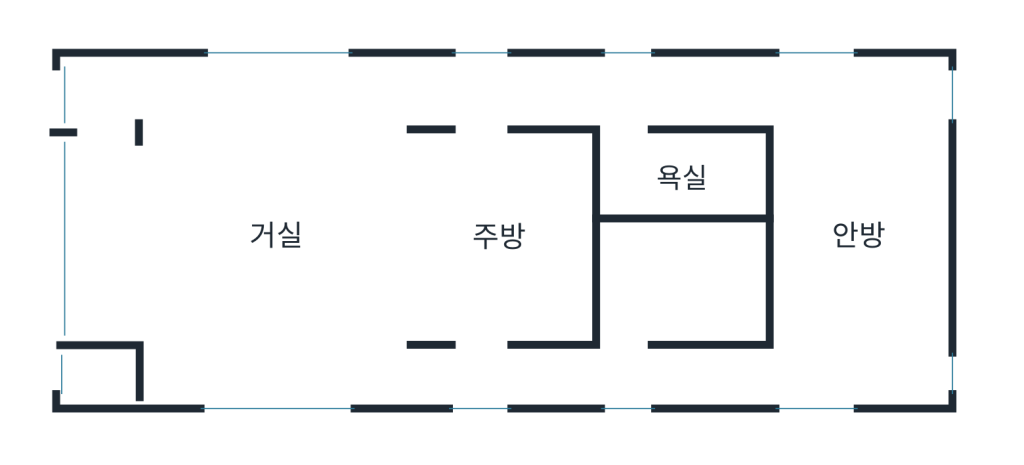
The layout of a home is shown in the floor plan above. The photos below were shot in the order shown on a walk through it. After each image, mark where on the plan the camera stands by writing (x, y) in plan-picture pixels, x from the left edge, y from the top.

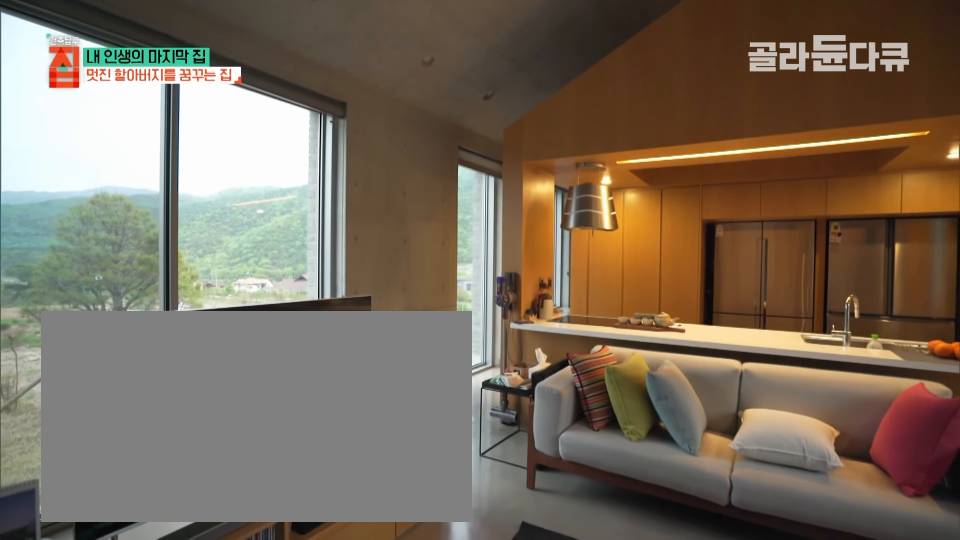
(312, 155)
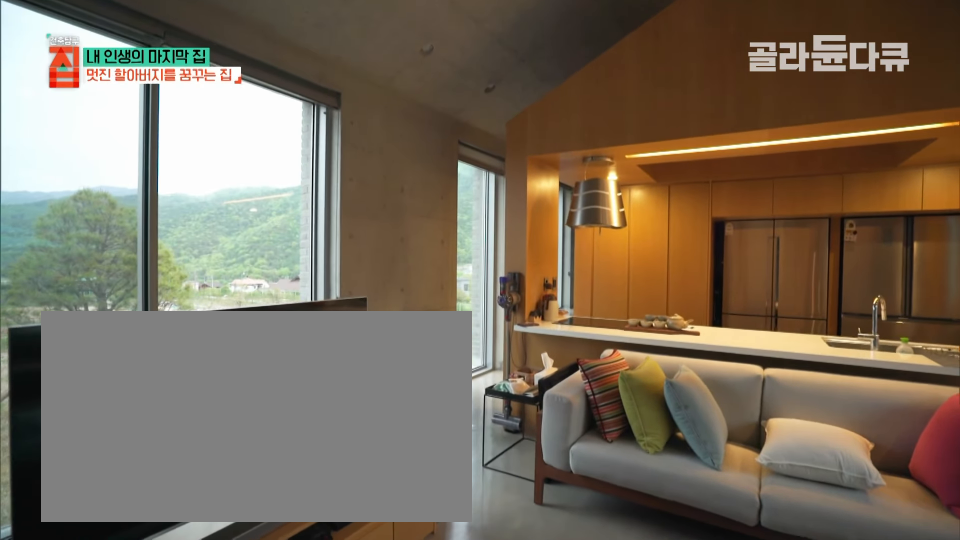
(319, 149)
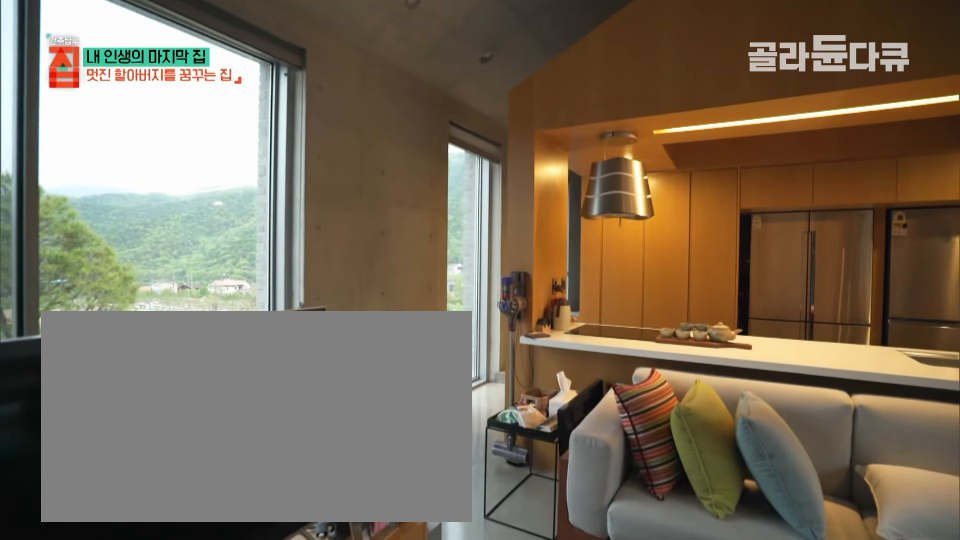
(356, 117)
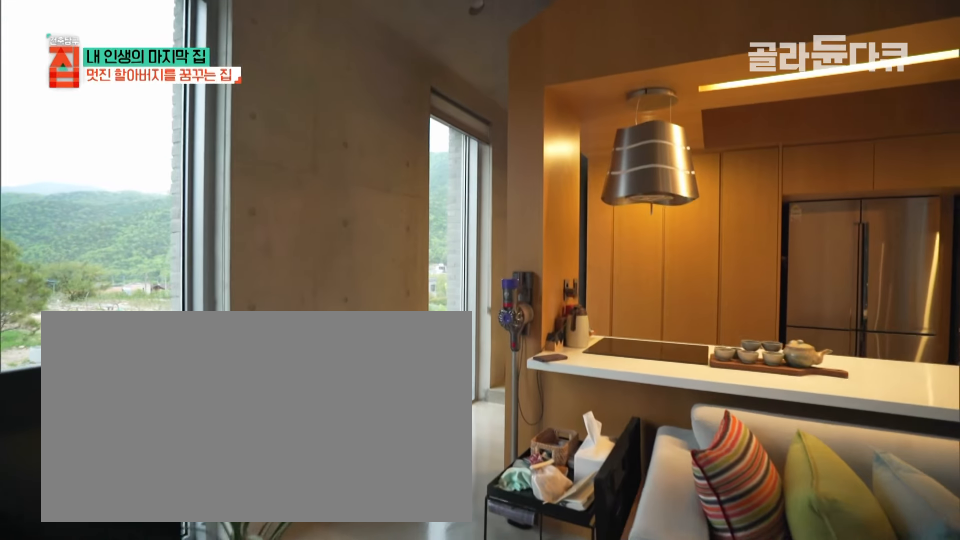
(382, 97)
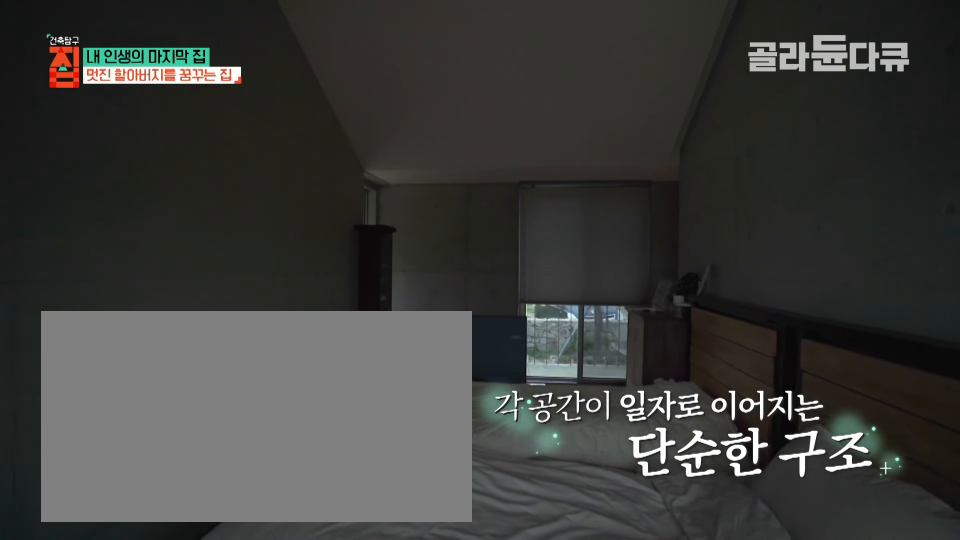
(857, 172)
